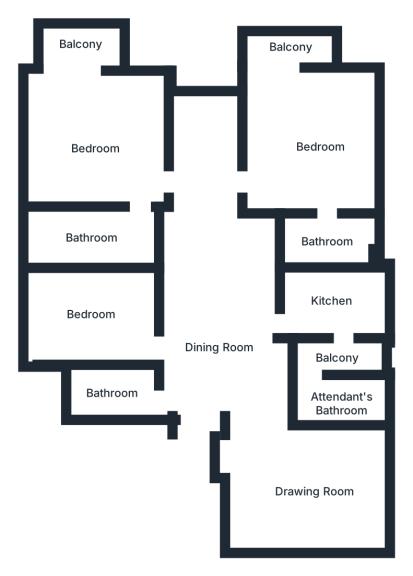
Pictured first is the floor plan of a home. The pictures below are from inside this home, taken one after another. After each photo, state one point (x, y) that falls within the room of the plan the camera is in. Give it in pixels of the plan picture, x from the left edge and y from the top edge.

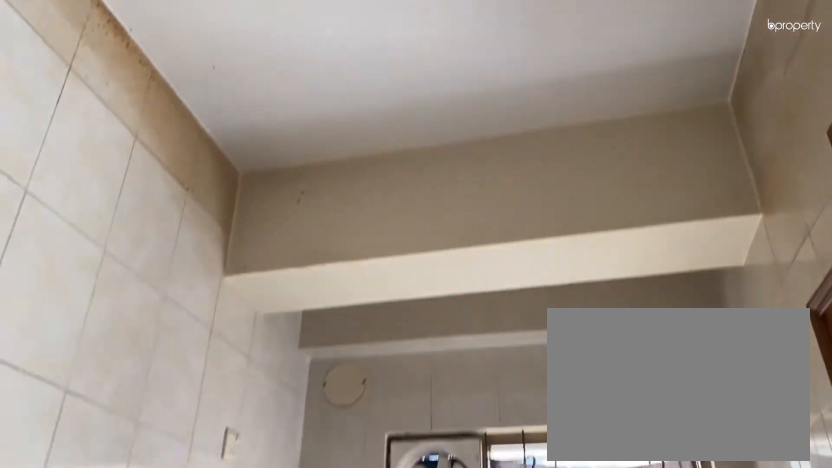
(329, 301)
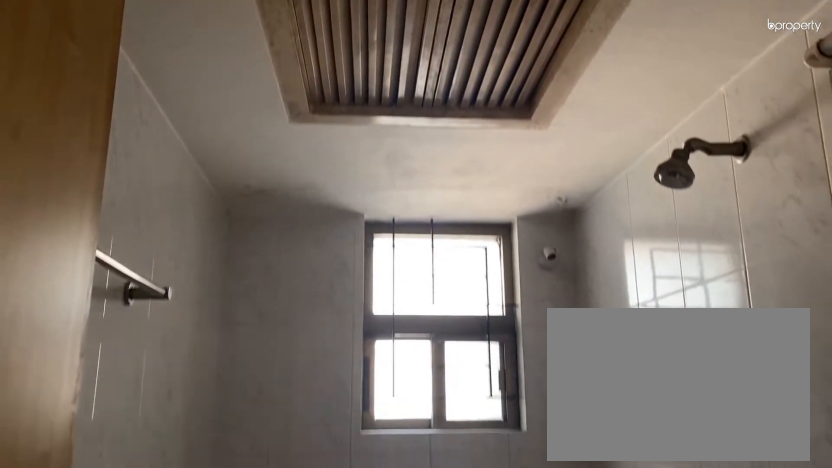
(110, 390)
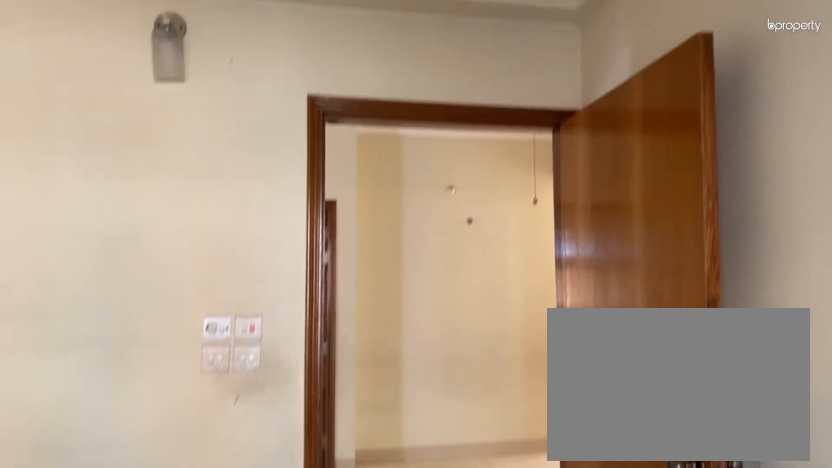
(90, 308)
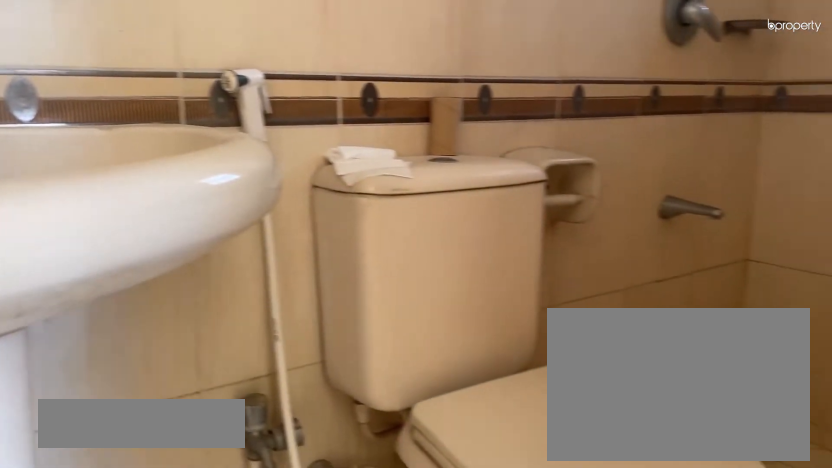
(94, 231)
